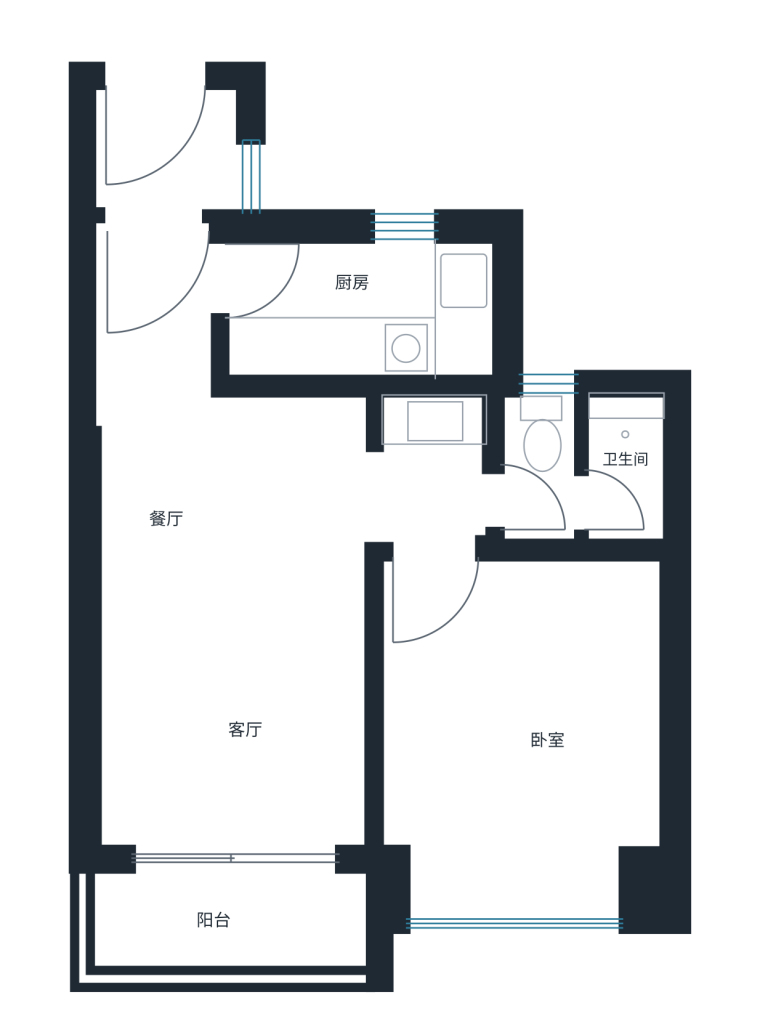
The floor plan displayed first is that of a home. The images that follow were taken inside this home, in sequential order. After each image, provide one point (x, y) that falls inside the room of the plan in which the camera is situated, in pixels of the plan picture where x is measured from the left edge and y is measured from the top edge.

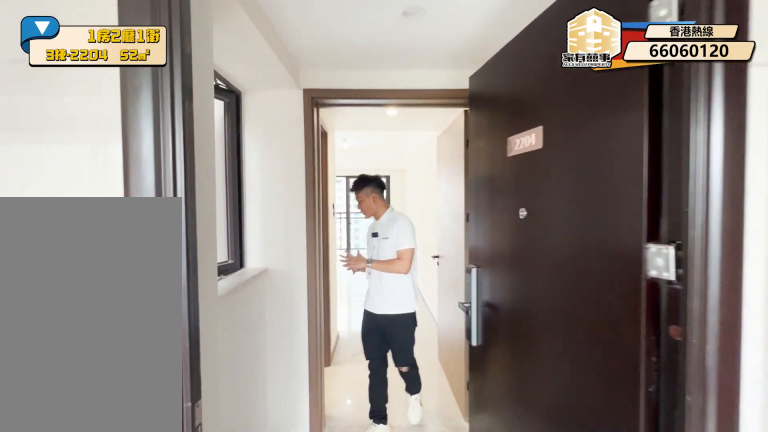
(143, 211)
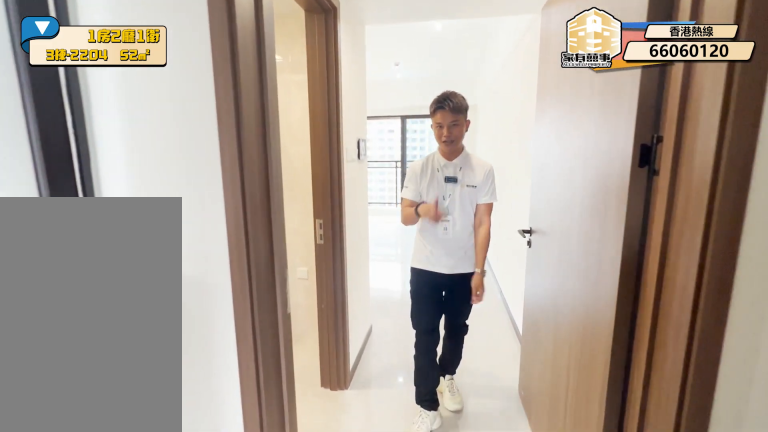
(143, 330)
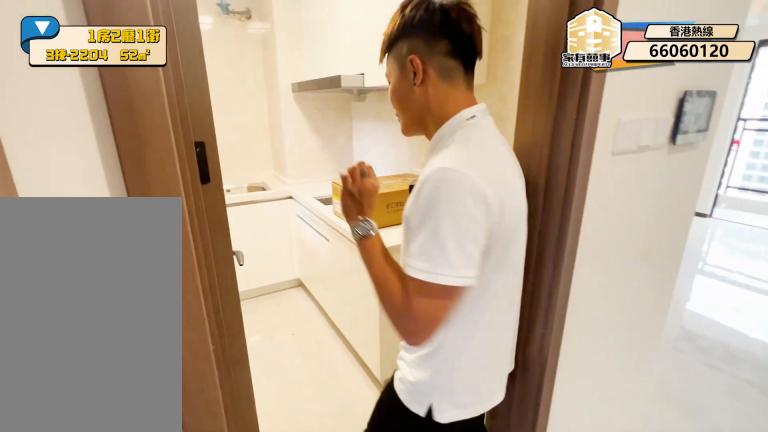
(257, 311)
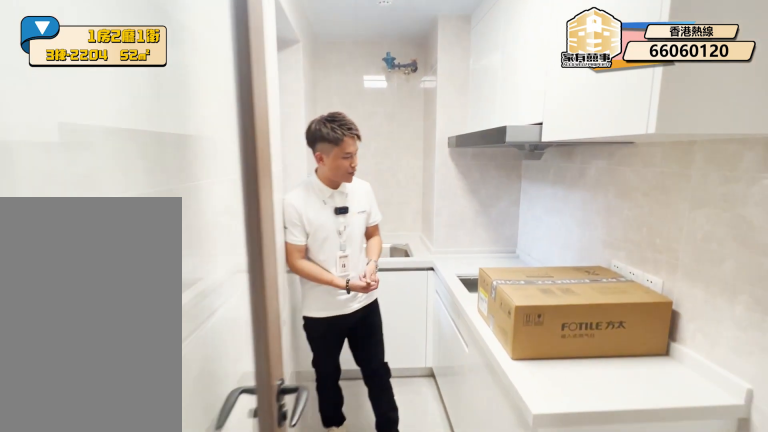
(338, 304)
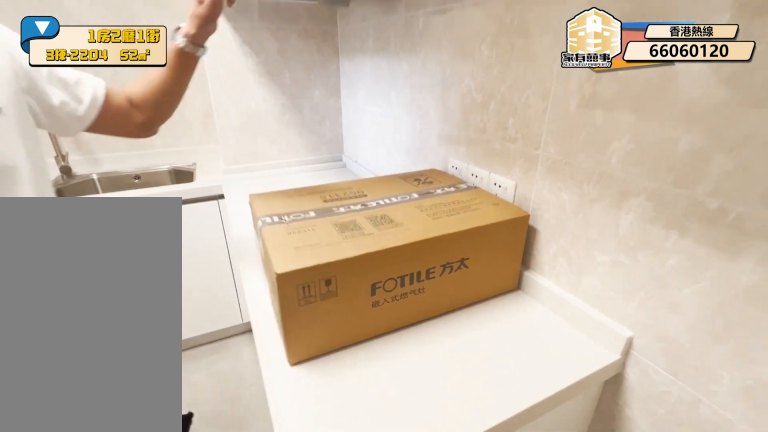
(338, 300)
